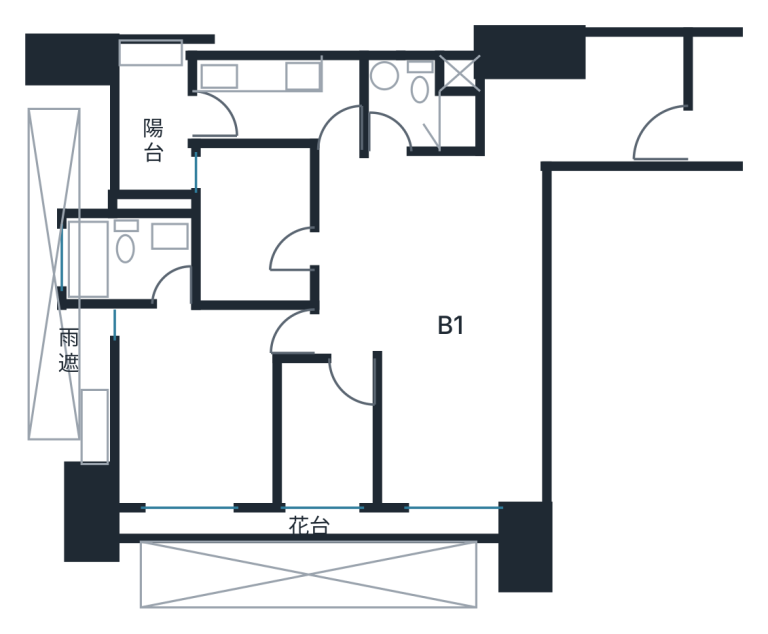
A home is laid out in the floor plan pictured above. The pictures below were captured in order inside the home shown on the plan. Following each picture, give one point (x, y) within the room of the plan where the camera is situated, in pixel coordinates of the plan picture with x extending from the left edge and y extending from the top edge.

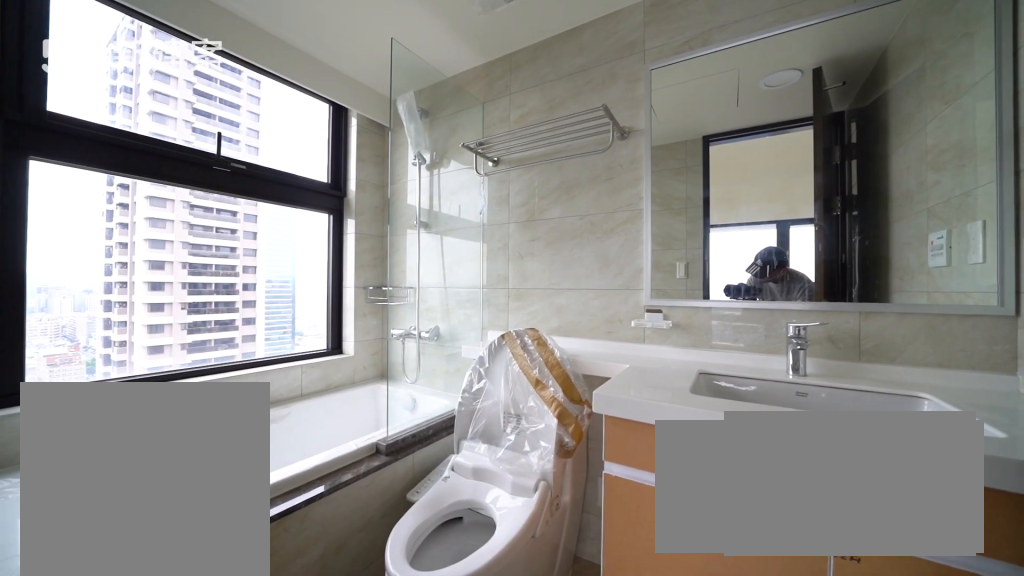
(128, 259)
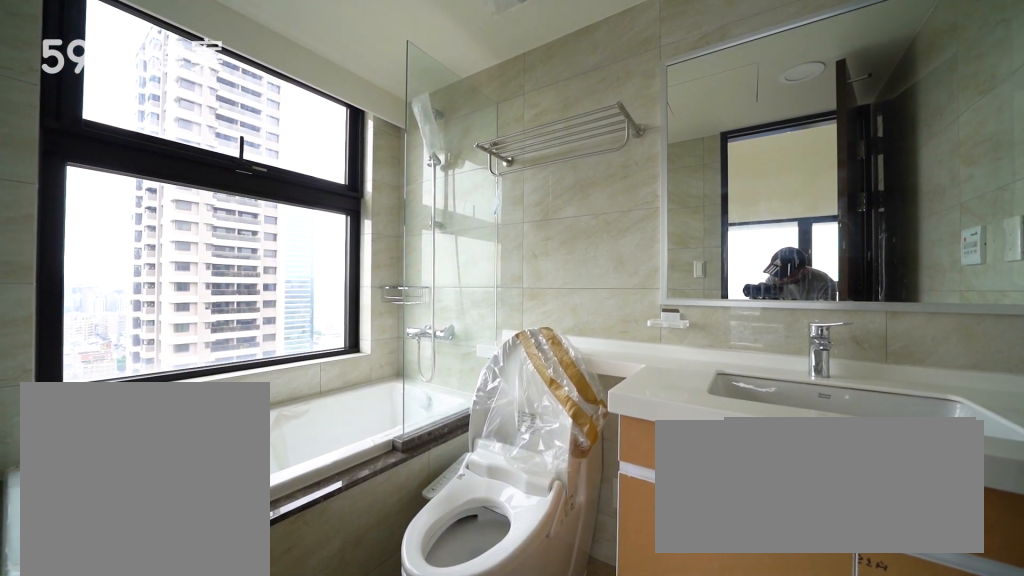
(128, 259)
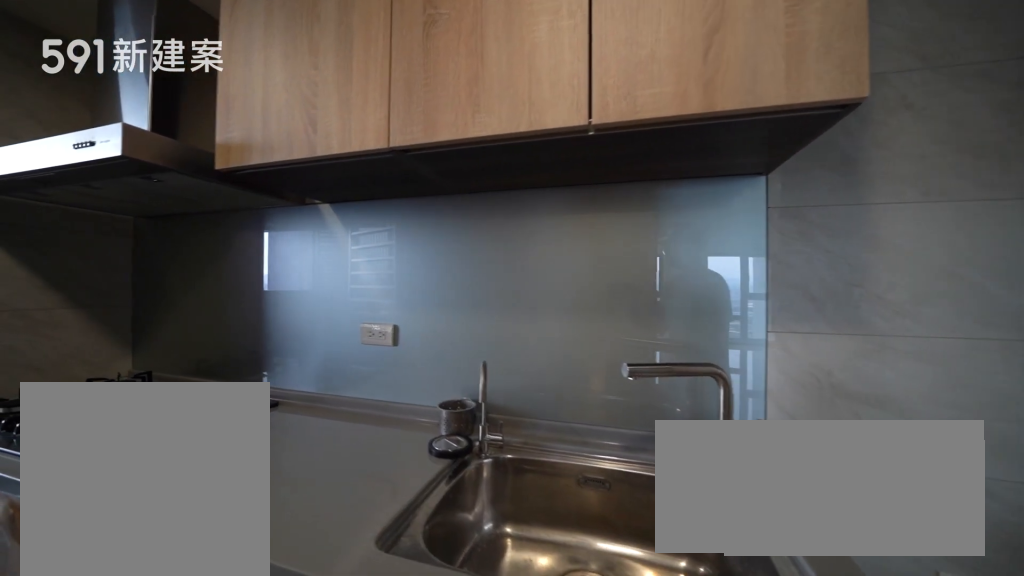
(279, 99)
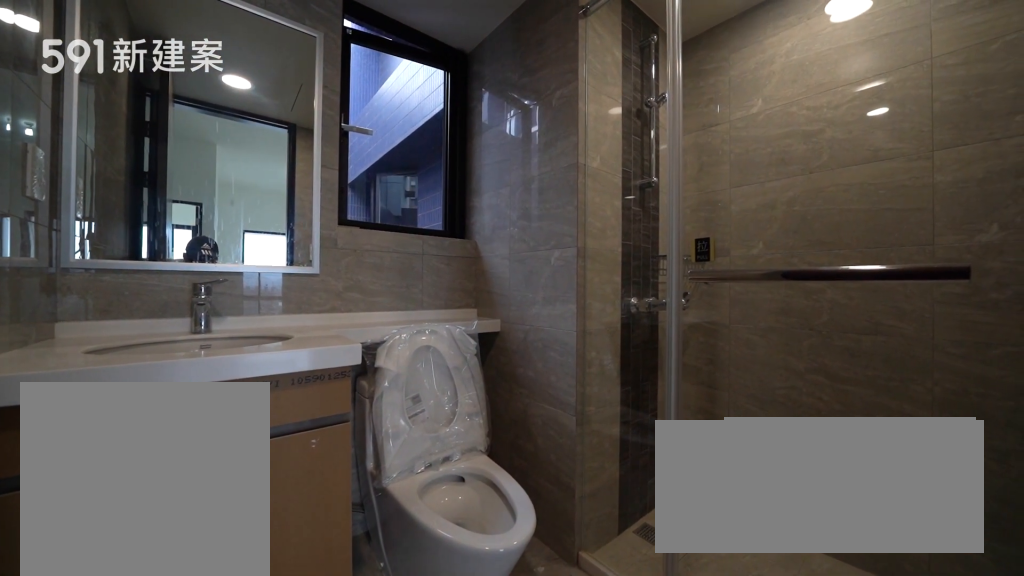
(418, 110)
